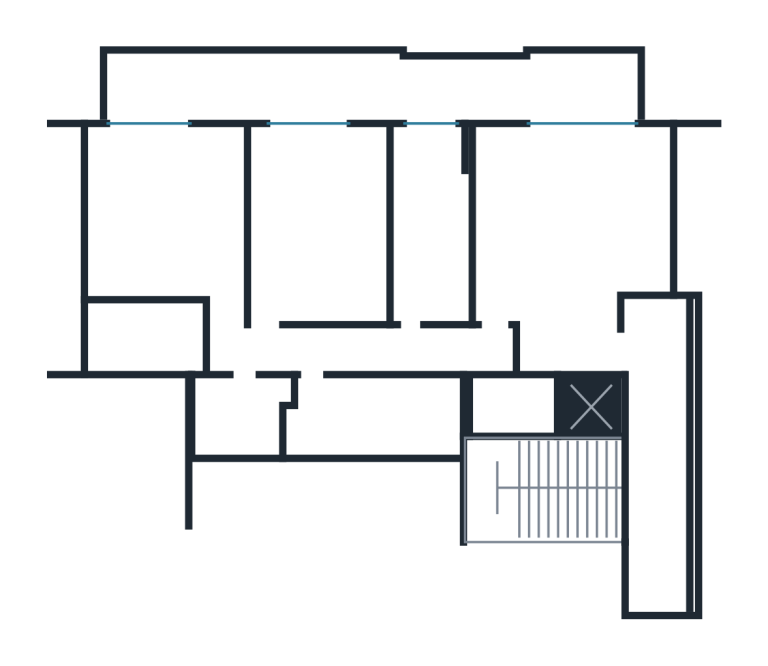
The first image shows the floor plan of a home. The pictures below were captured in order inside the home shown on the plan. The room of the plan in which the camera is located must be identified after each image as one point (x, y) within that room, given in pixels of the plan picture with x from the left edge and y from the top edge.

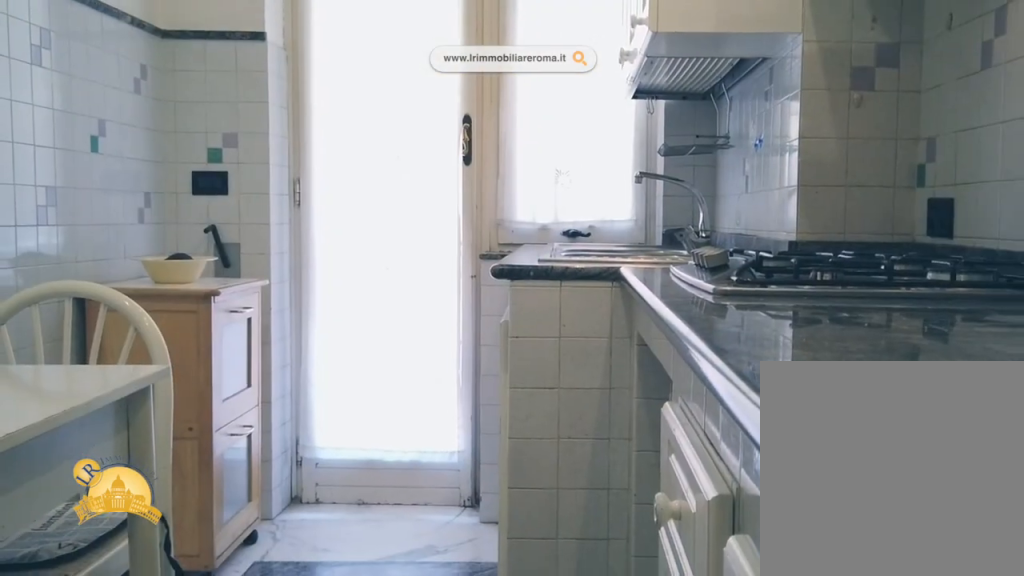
(431, 230)
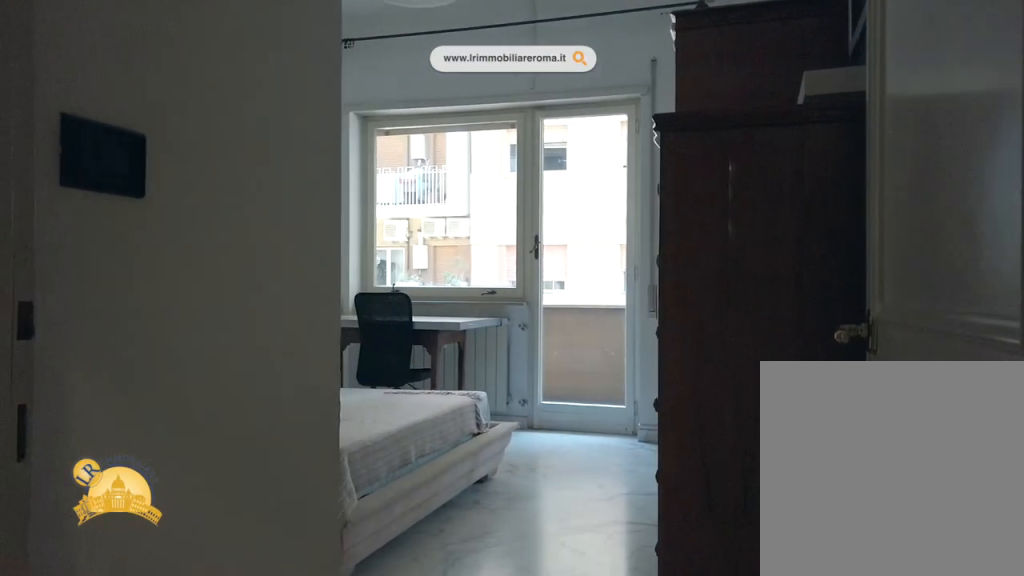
(165, 224)
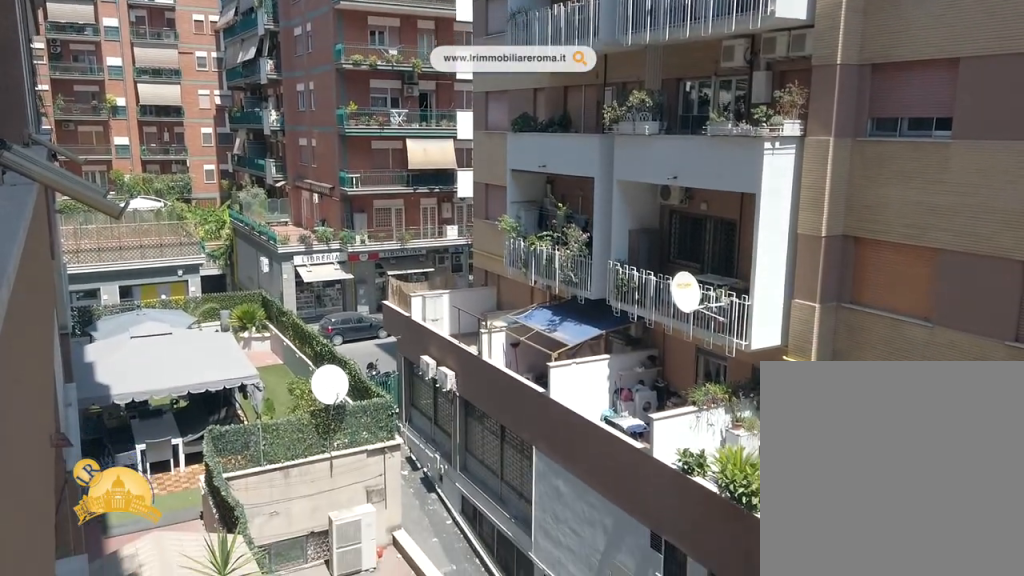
(372, 87)
